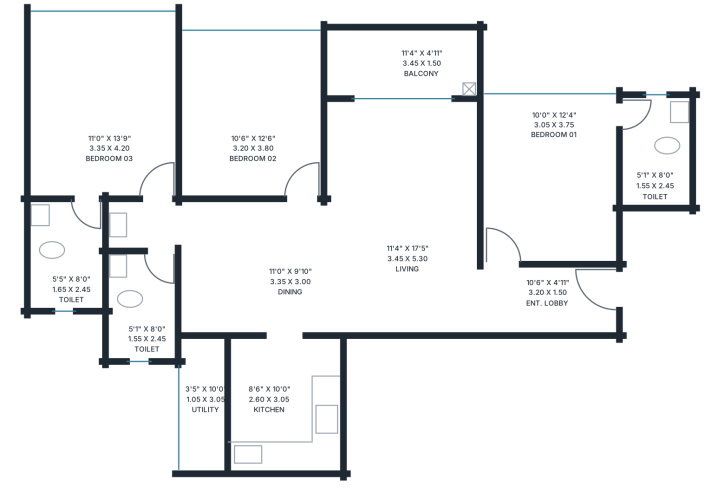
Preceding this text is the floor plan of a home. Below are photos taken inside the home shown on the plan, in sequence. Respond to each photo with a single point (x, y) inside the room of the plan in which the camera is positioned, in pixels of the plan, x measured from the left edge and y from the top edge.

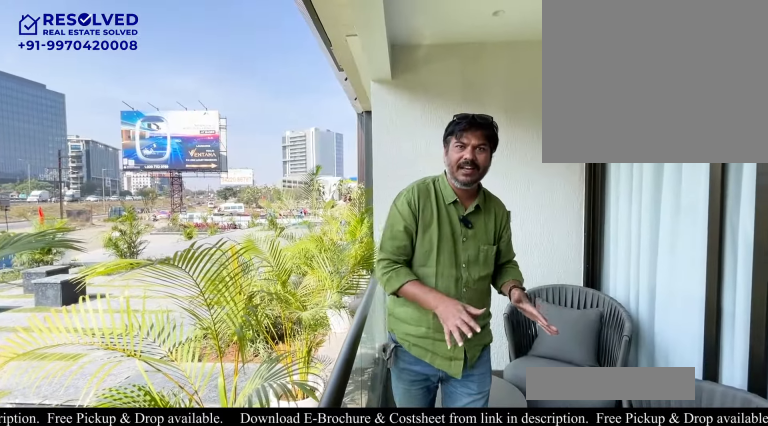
(401, 62)
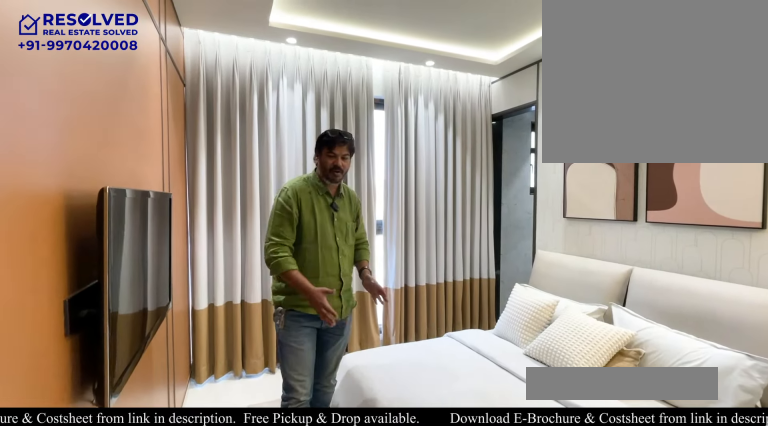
(550, 178)
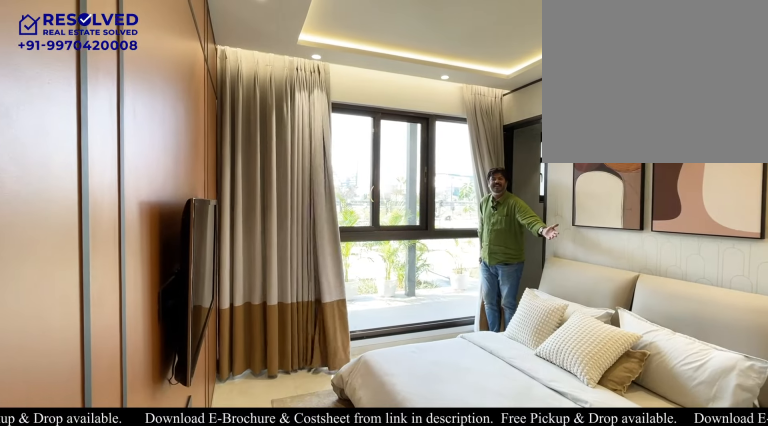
(550, 178)
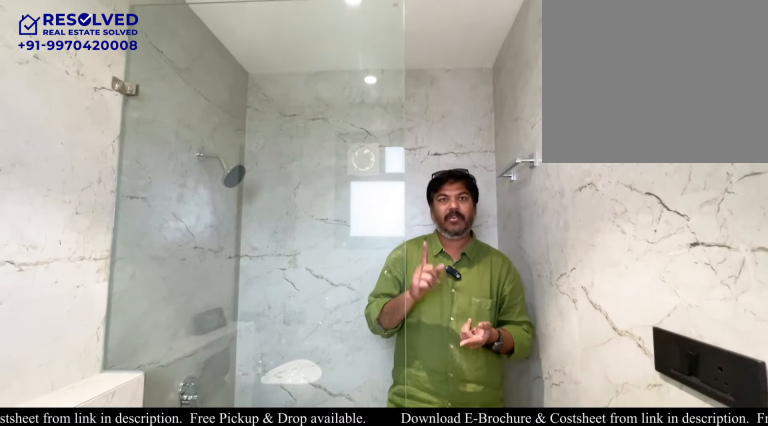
(655, 153)
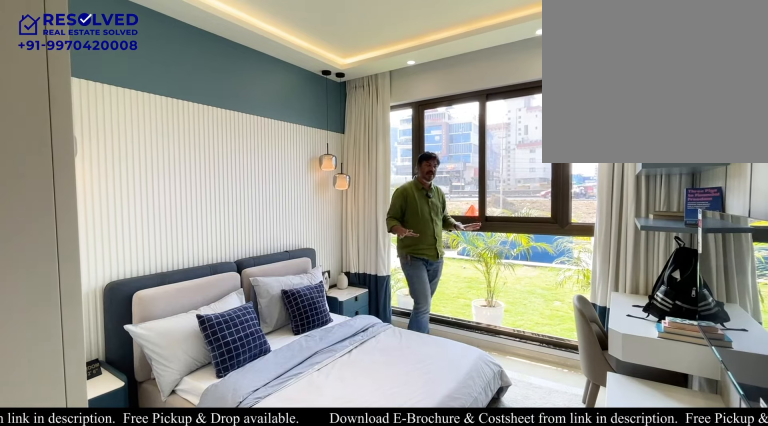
(251, 113)
